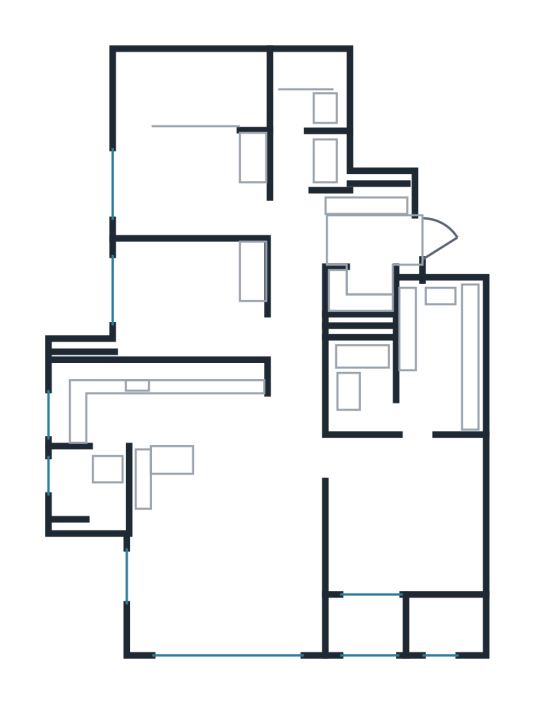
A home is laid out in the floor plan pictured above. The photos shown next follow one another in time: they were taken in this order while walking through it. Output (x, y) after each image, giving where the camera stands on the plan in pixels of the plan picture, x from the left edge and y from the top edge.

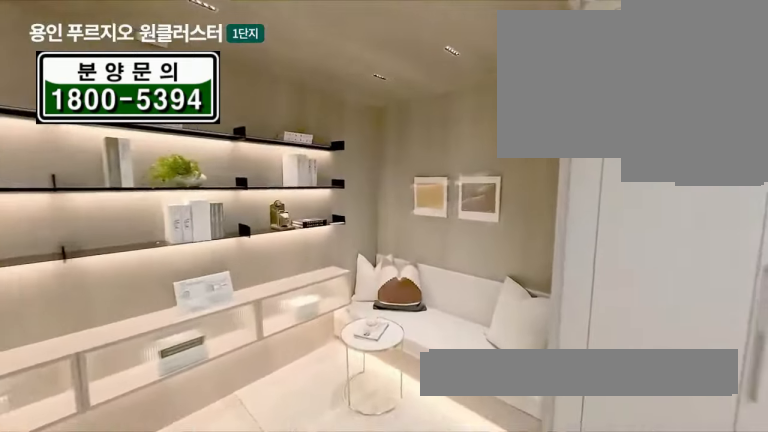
(187, 160)
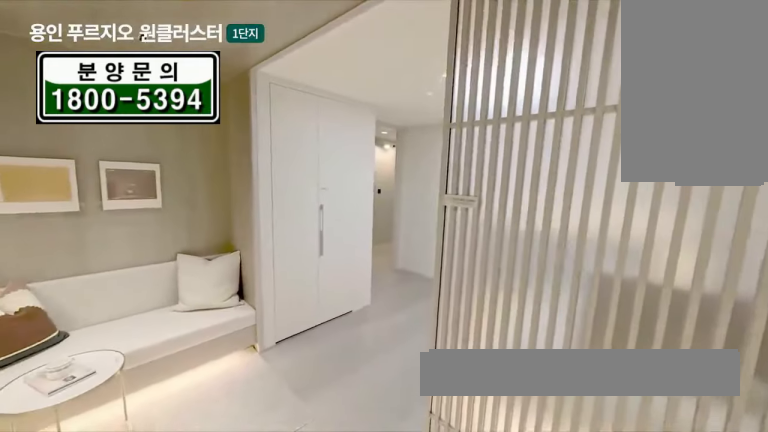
(195, 155)
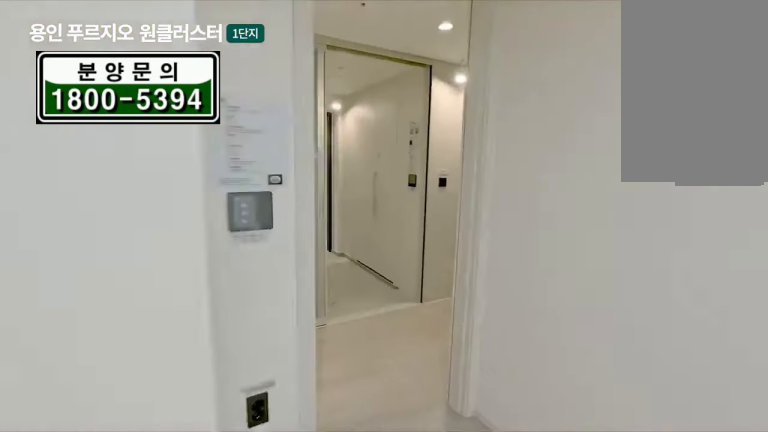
(195, 155)
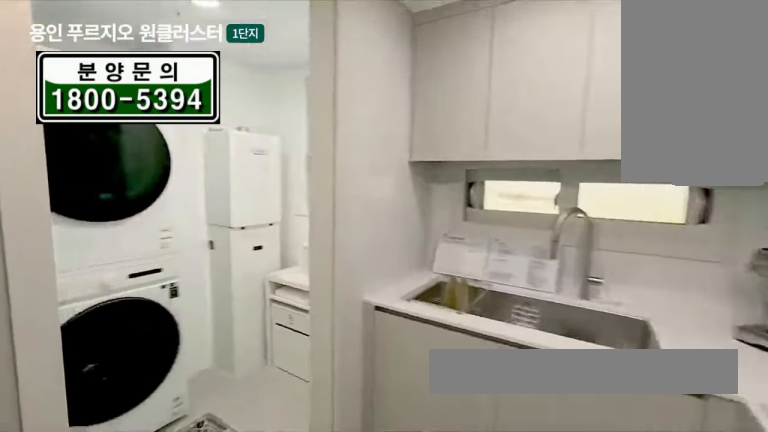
(168, 440)
